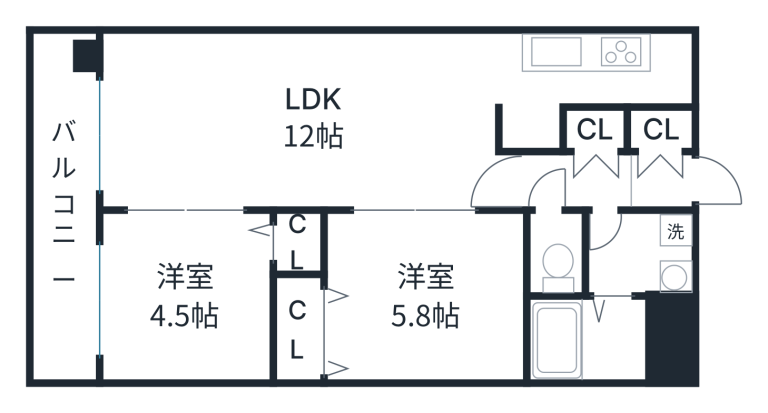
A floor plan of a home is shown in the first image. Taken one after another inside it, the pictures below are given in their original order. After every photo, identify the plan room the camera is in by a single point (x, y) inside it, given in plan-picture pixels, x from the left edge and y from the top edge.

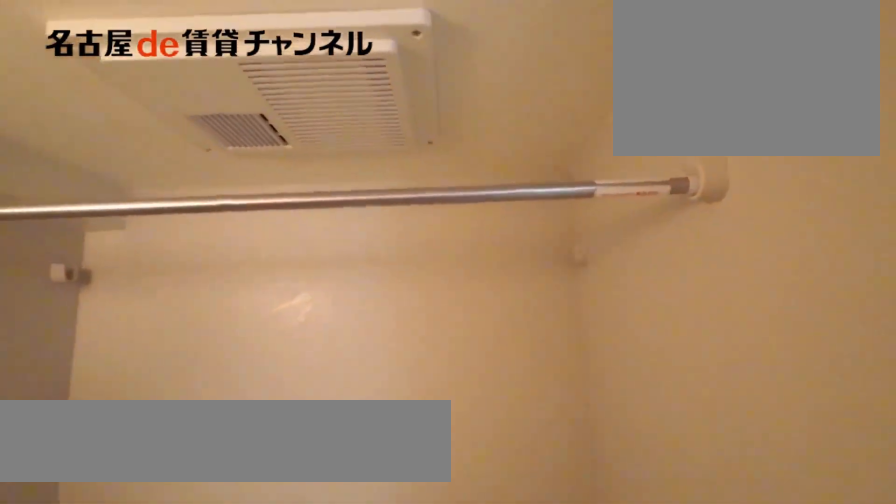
(585, 337)
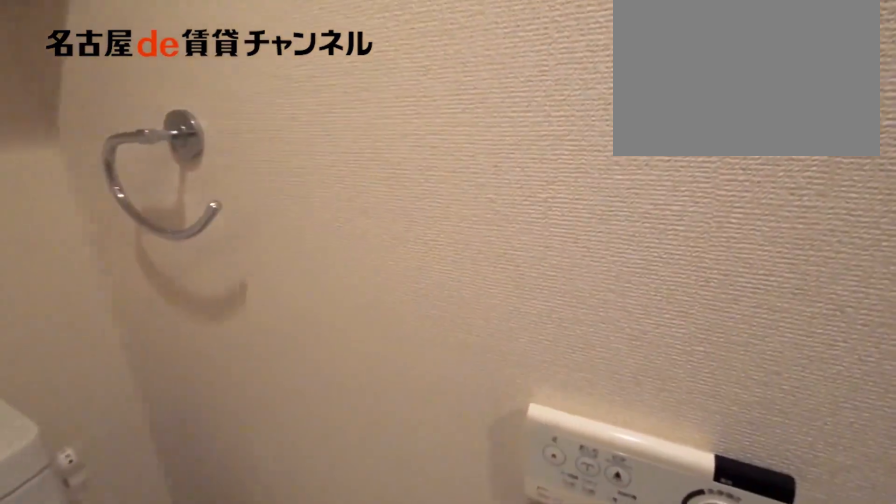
(555, 253)
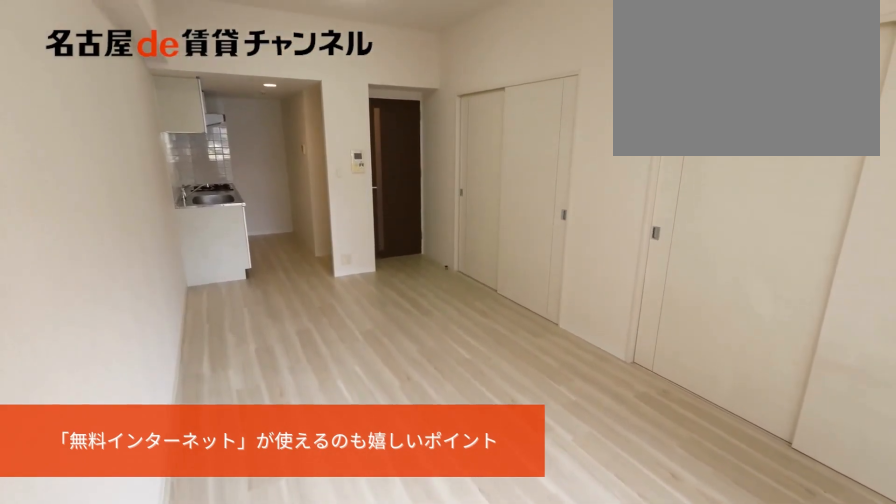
(309, 120)
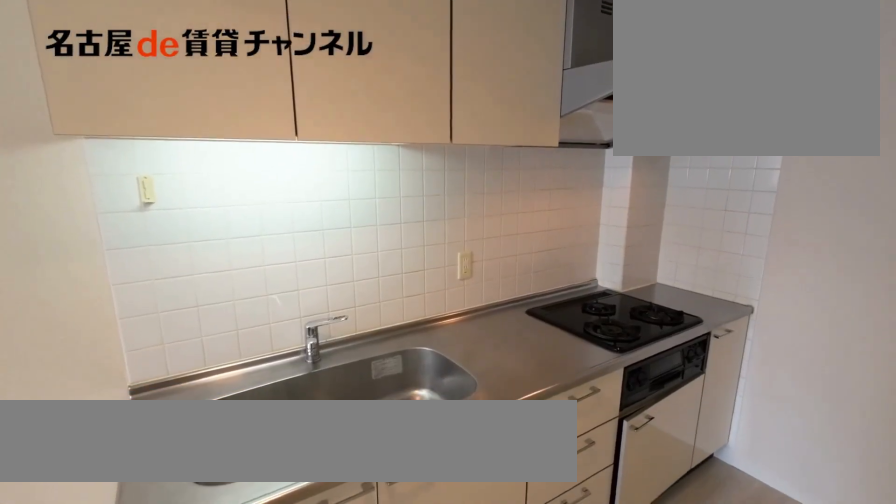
(596, 69)
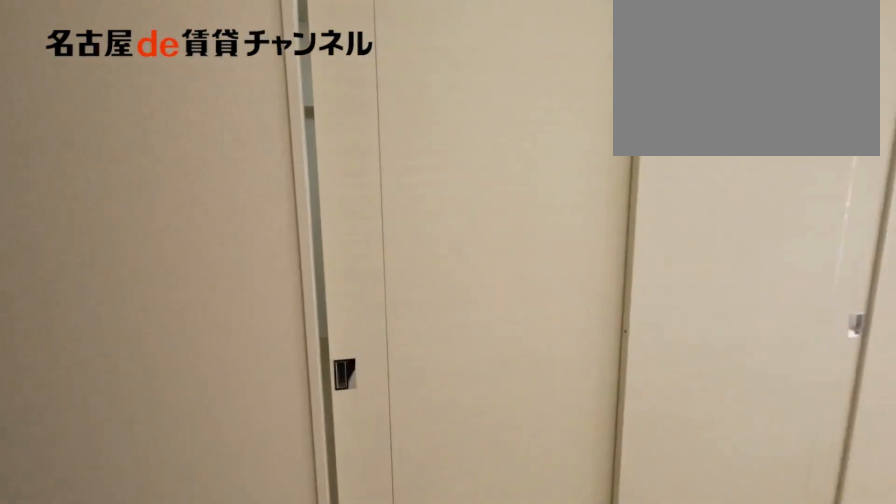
(596, 69)
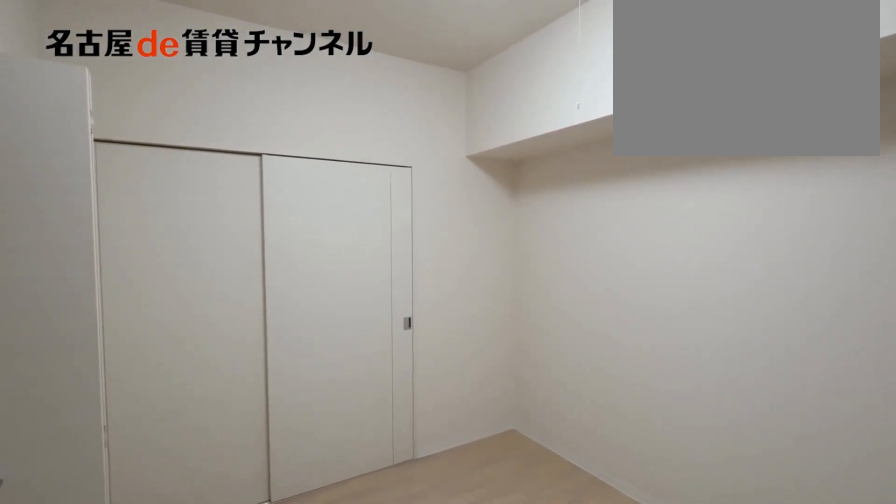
(407, 297)
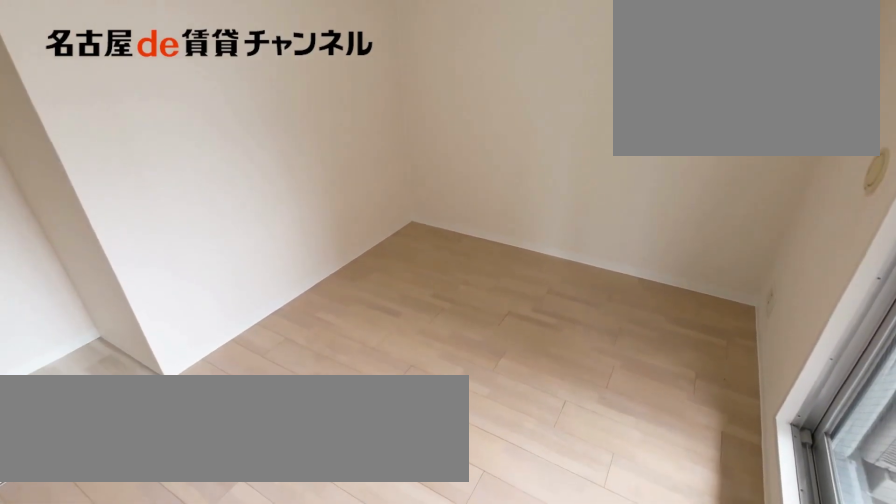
(197, 286)
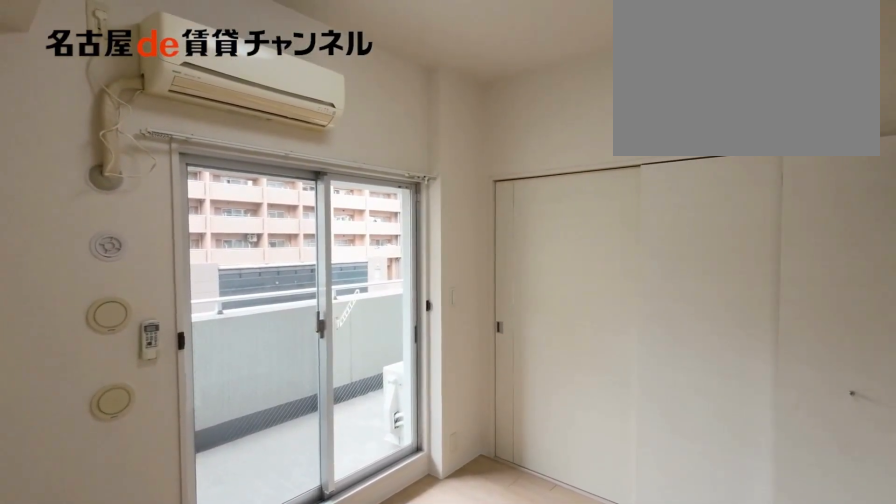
(197, 286)
